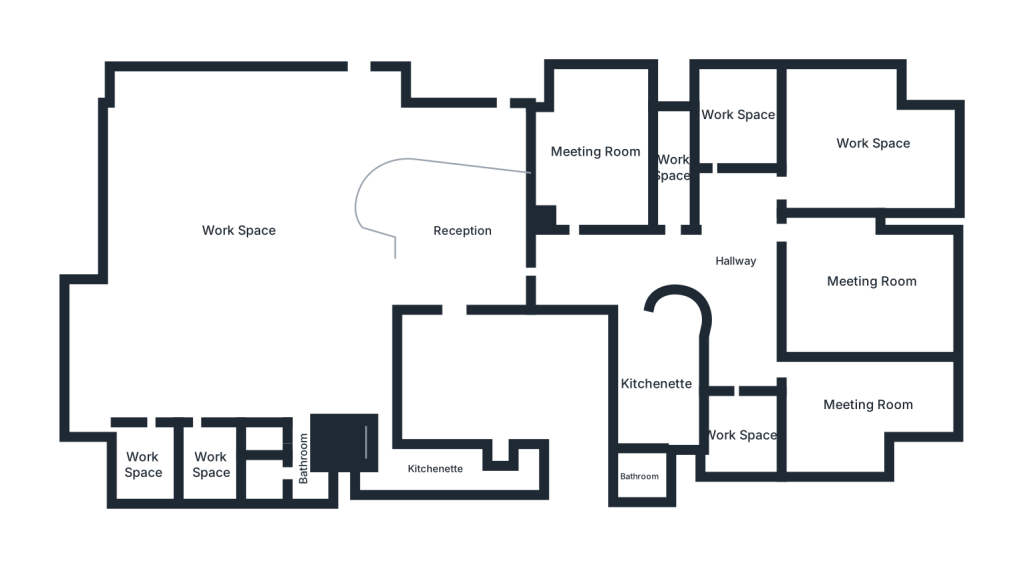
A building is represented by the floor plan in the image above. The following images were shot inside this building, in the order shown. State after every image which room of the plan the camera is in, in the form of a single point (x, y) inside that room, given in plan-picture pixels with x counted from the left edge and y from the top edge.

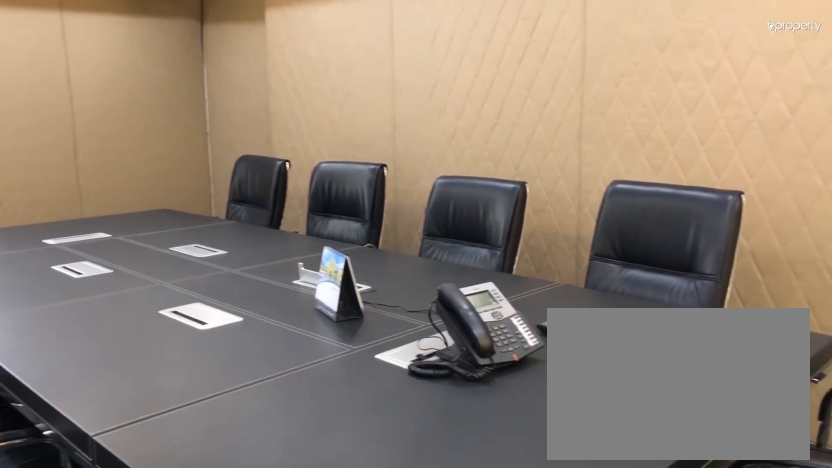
(598, 151)
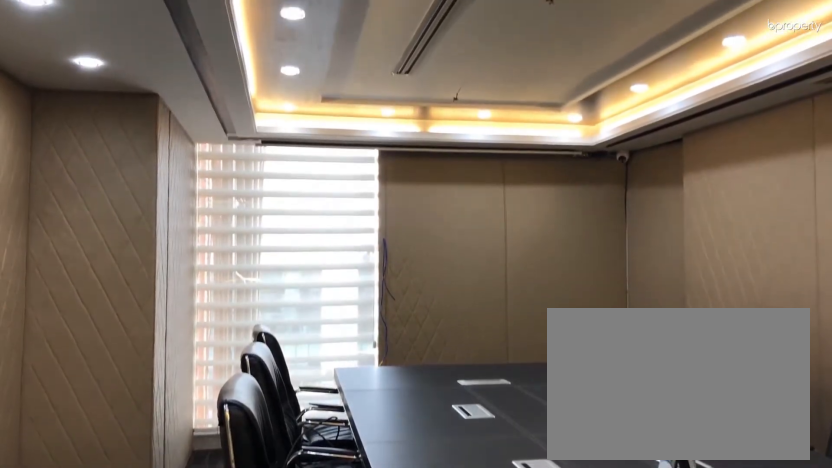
(598, 151)
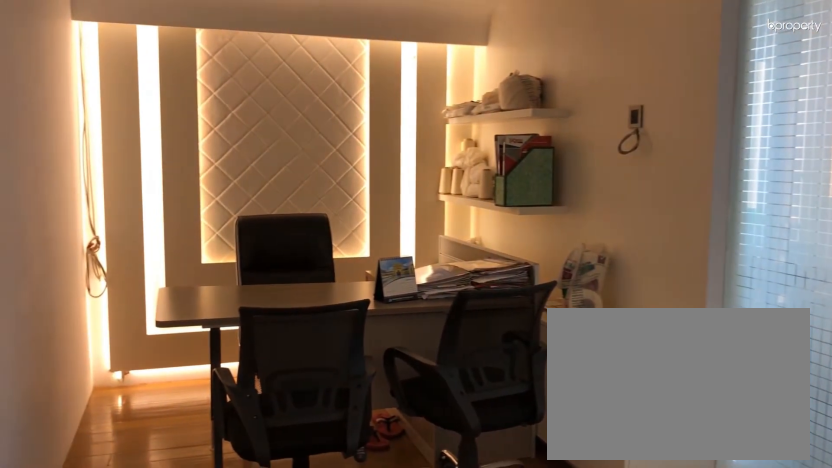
(673, 169)
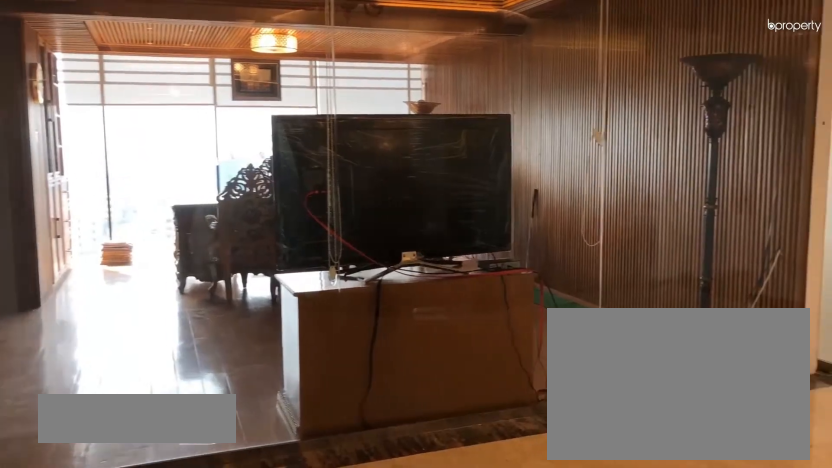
(735, 261)
